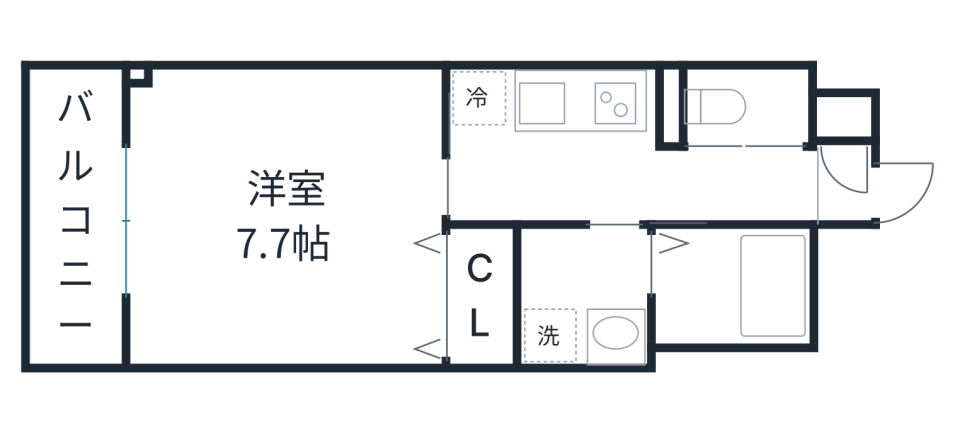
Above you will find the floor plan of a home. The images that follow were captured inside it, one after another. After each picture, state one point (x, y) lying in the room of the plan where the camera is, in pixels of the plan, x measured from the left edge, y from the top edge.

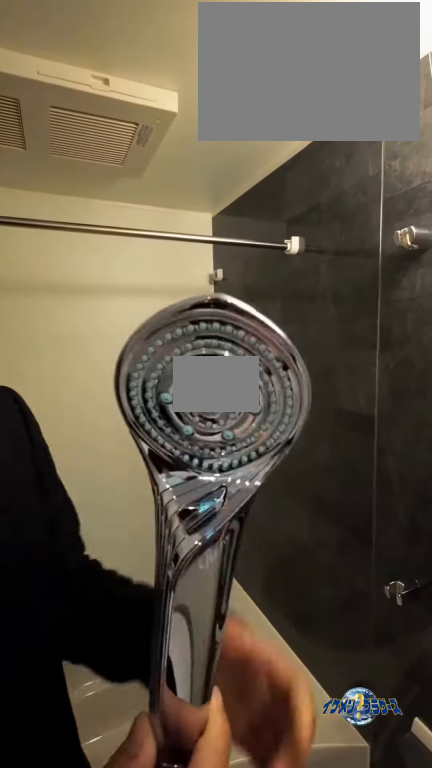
(735, 289)
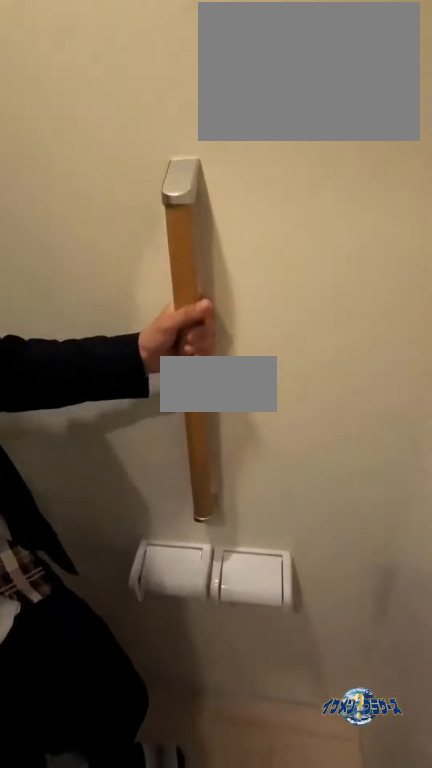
(750, 107)
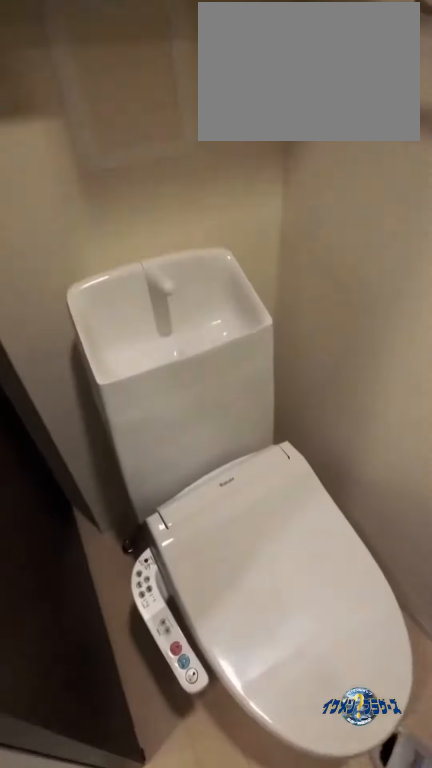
(750, 107)
